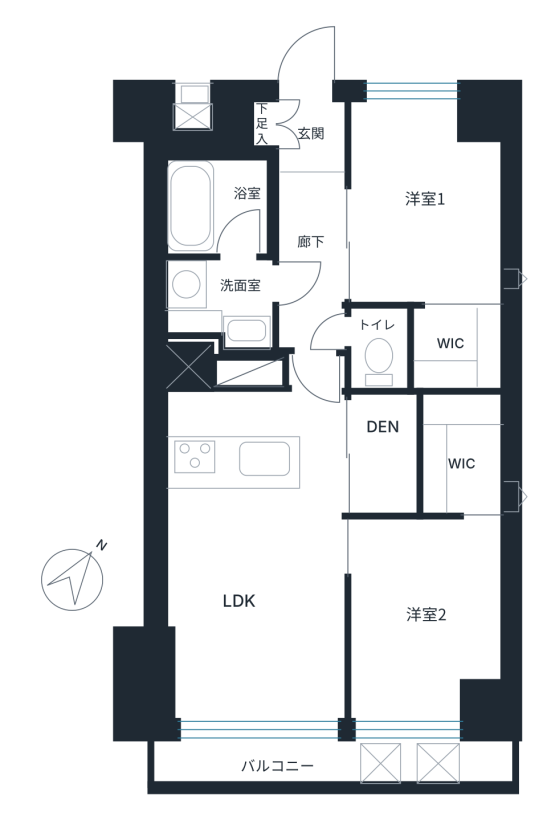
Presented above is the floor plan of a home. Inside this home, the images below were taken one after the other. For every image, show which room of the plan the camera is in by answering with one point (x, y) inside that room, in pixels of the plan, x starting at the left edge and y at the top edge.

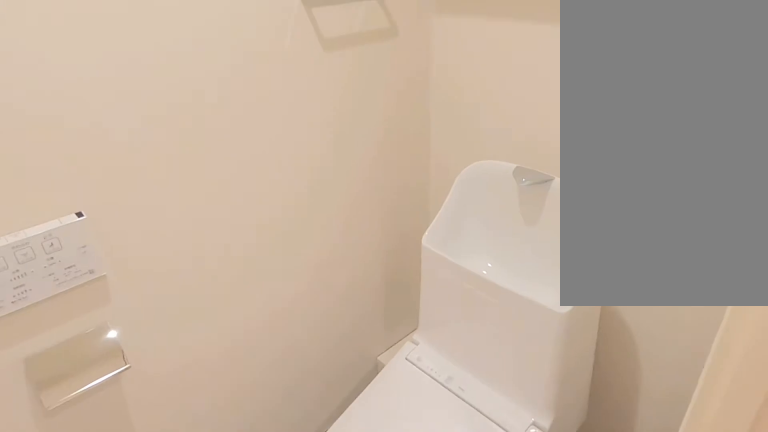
(385, 349)
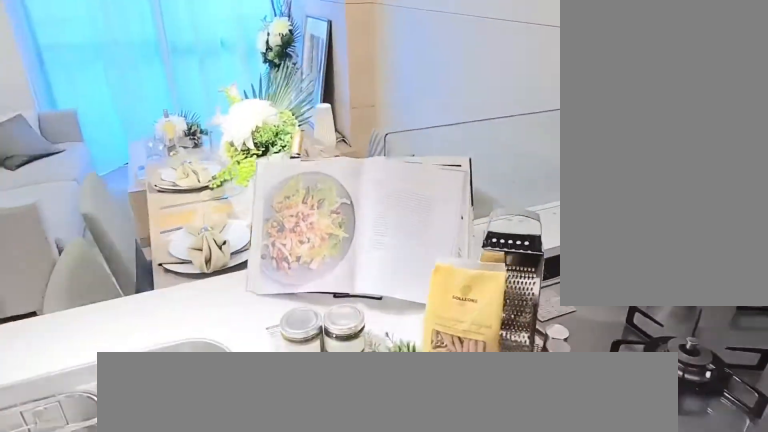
(235, 422)
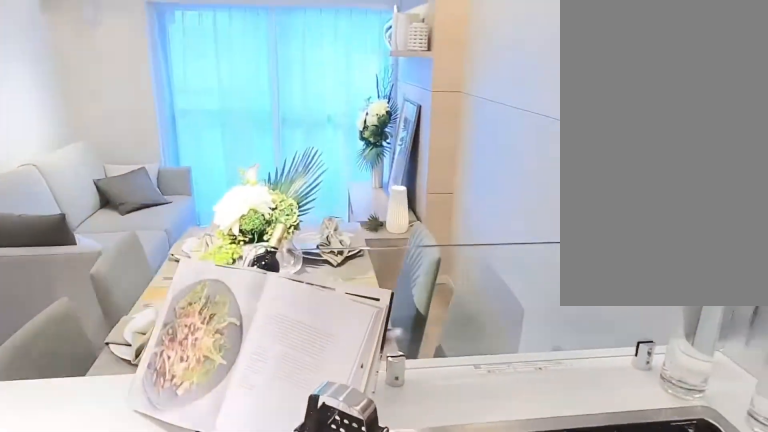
(235, 423)
